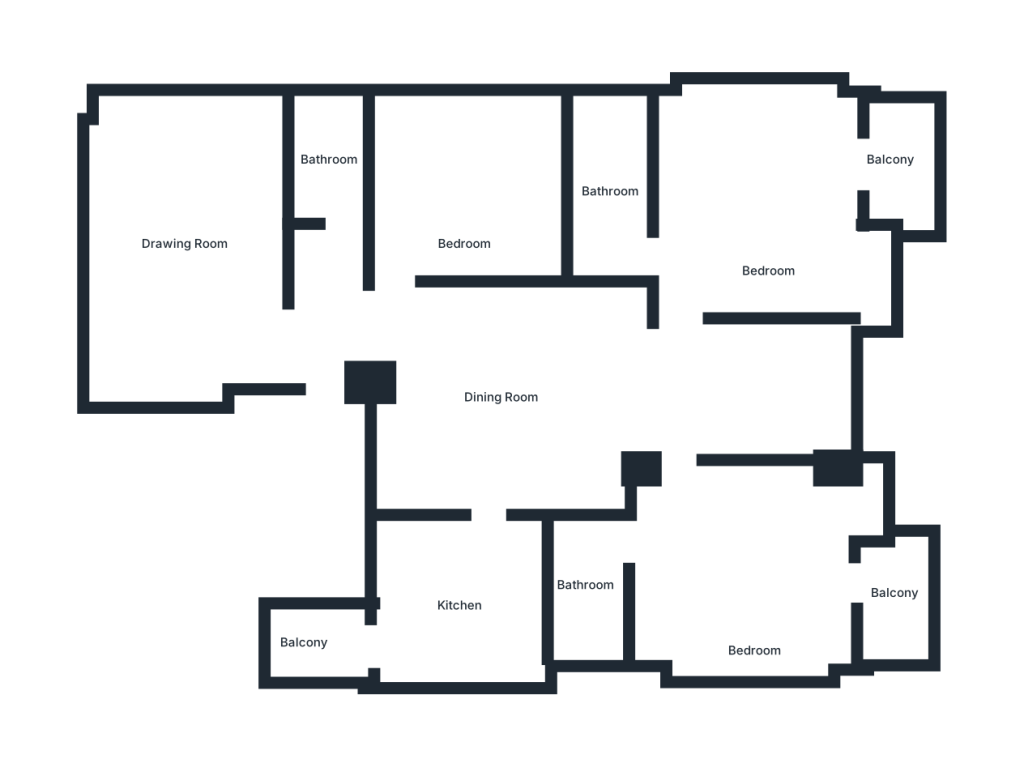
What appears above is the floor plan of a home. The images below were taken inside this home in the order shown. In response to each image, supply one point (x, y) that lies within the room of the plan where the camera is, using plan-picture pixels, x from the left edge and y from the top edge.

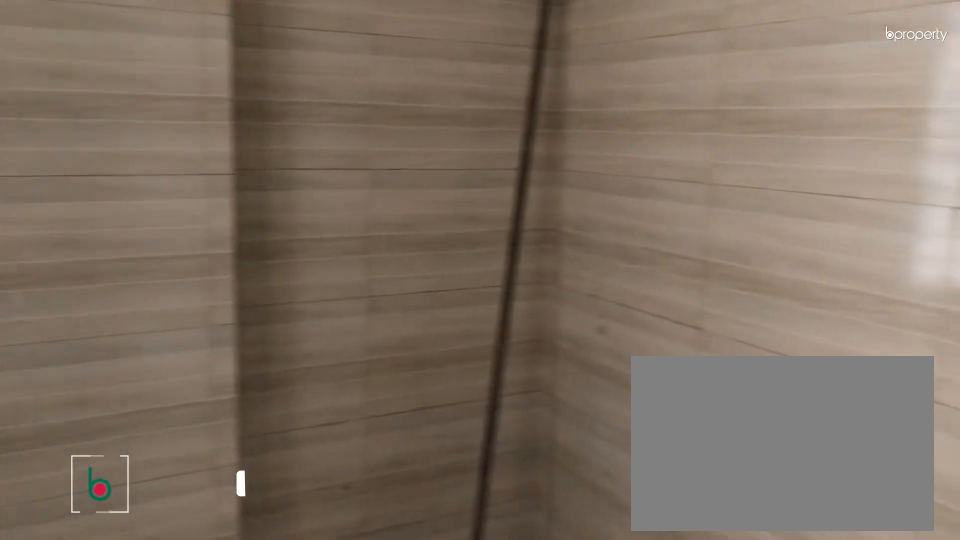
(456, 603)
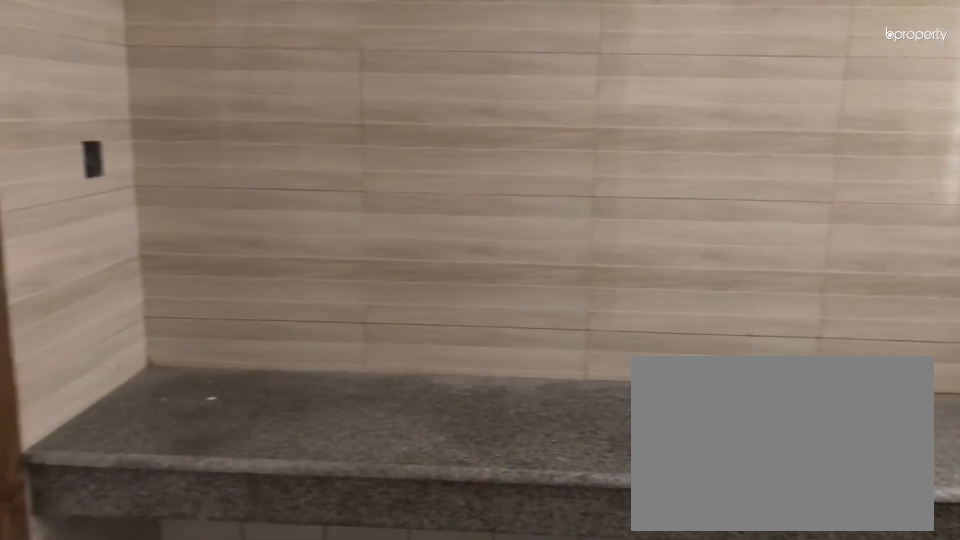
(456, 603)
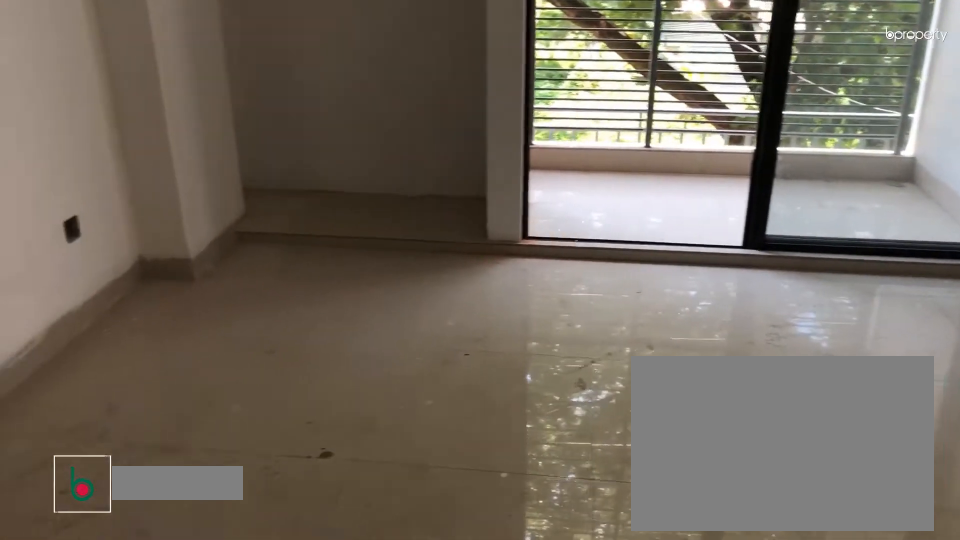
(752, 599)
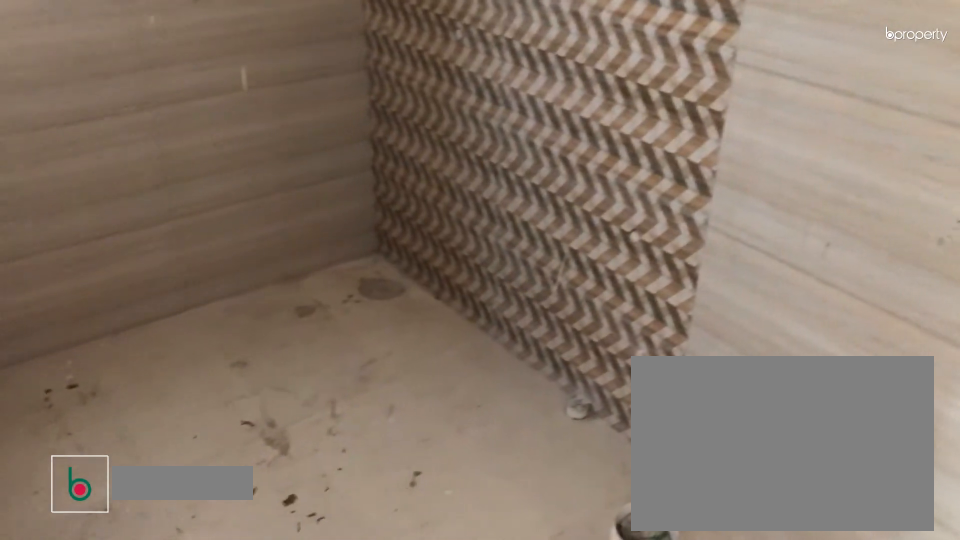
(588, 613)
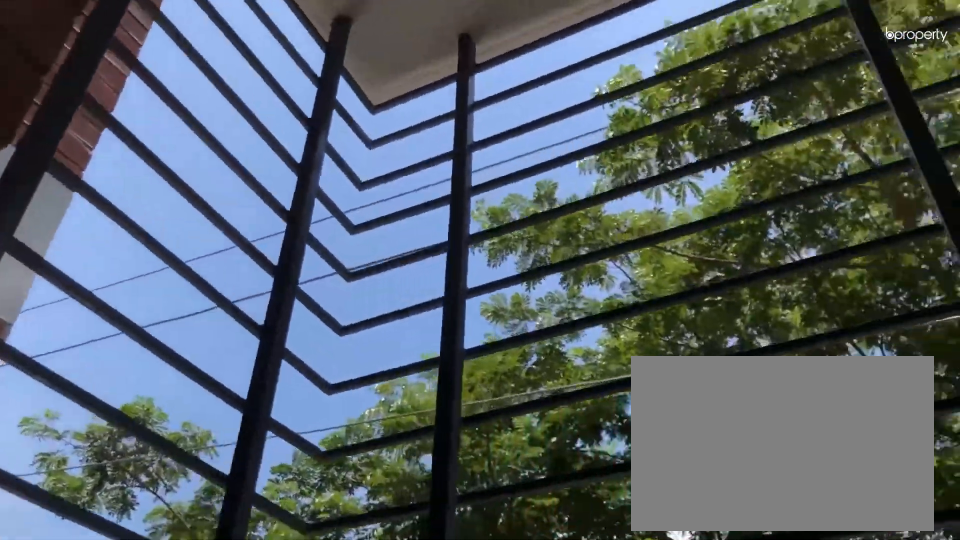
(893, 608)
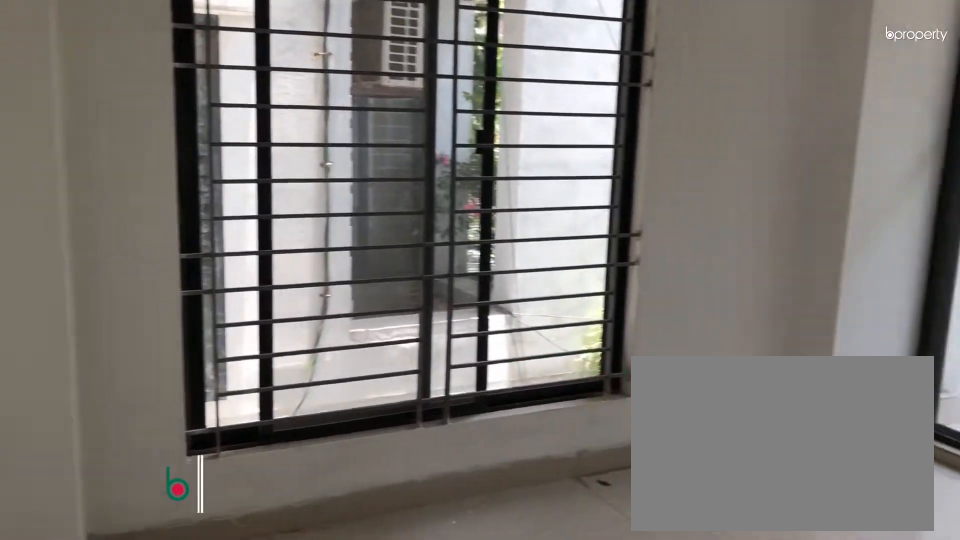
(767, 224)
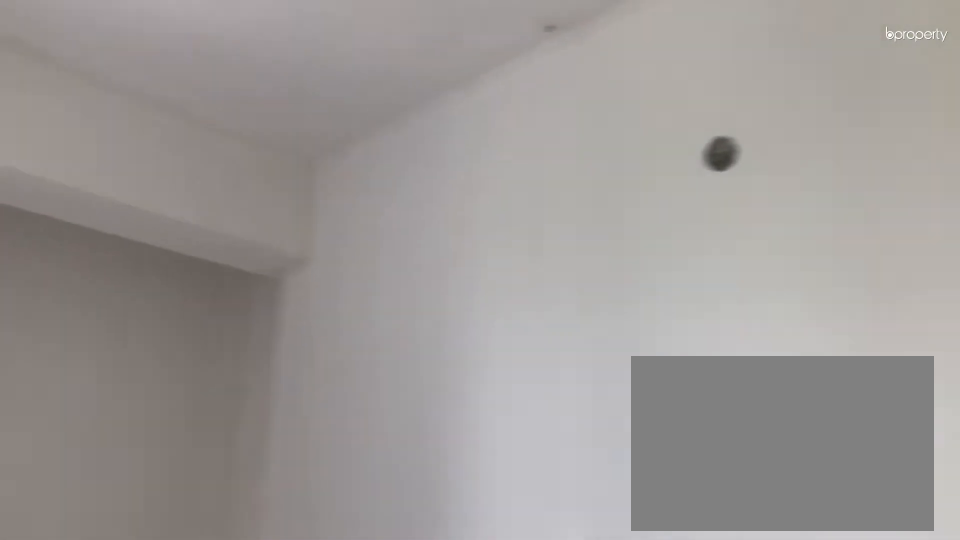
(767, 224)
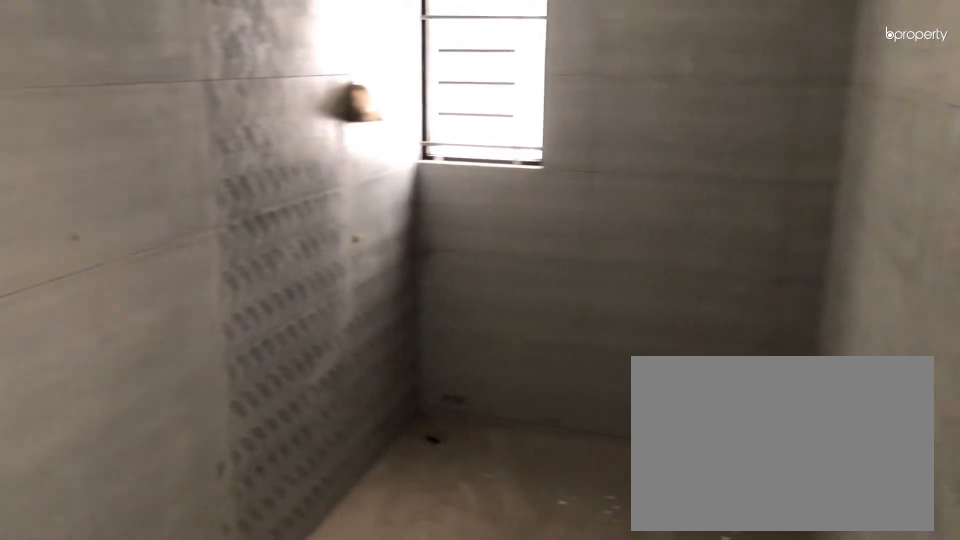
(611, 205)
